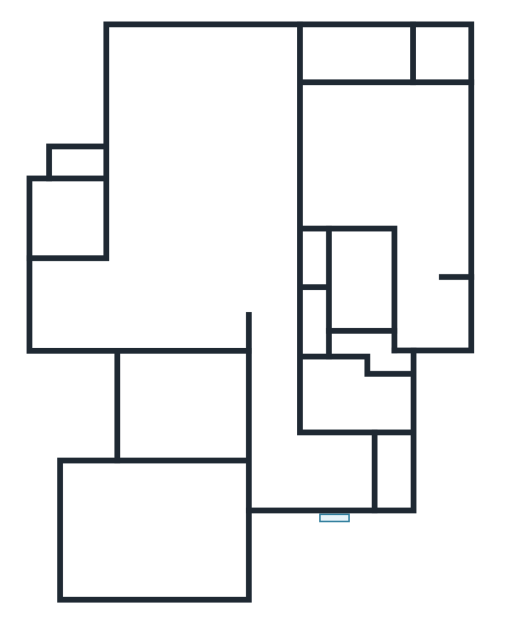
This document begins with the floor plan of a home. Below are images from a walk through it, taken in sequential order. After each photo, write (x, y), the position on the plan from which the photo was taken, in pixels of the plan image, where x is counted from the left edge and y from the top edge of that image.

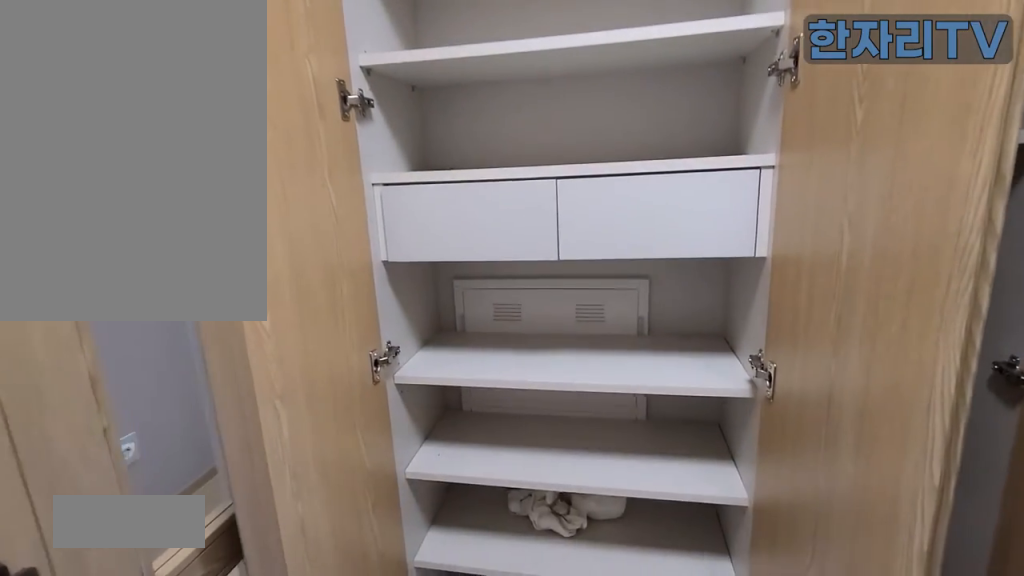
(335, 473)
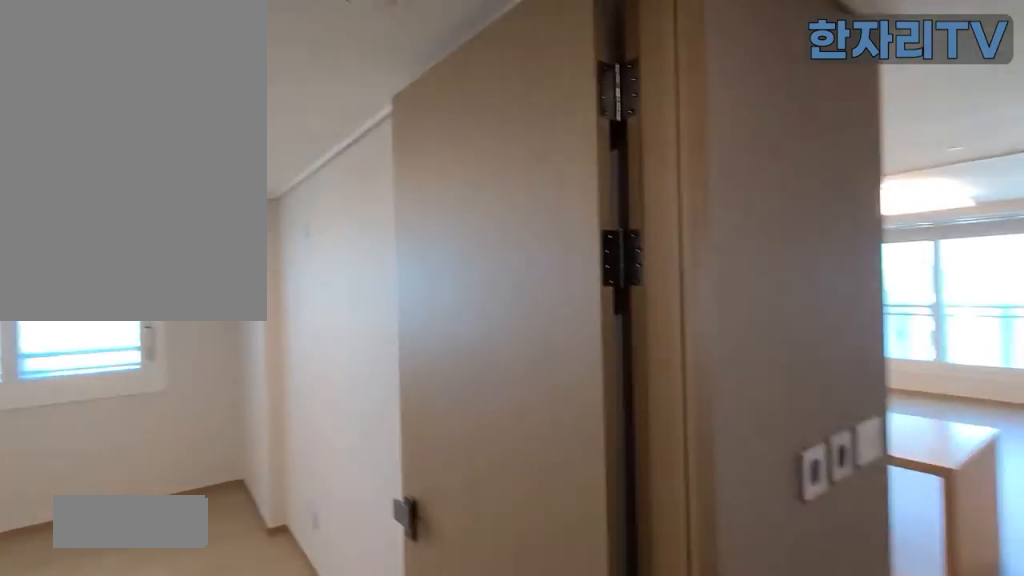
(186, 404)
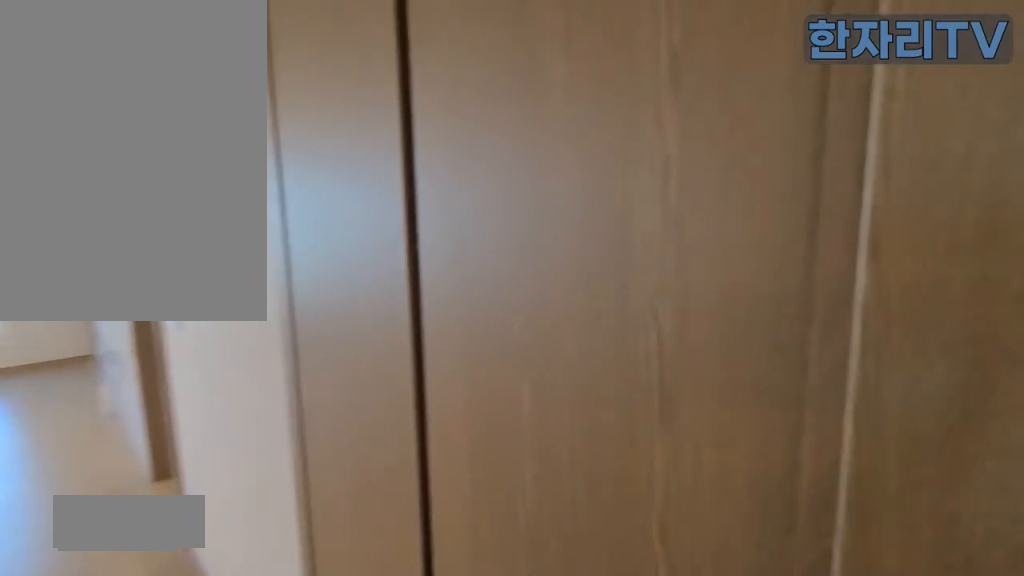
(266, 282)
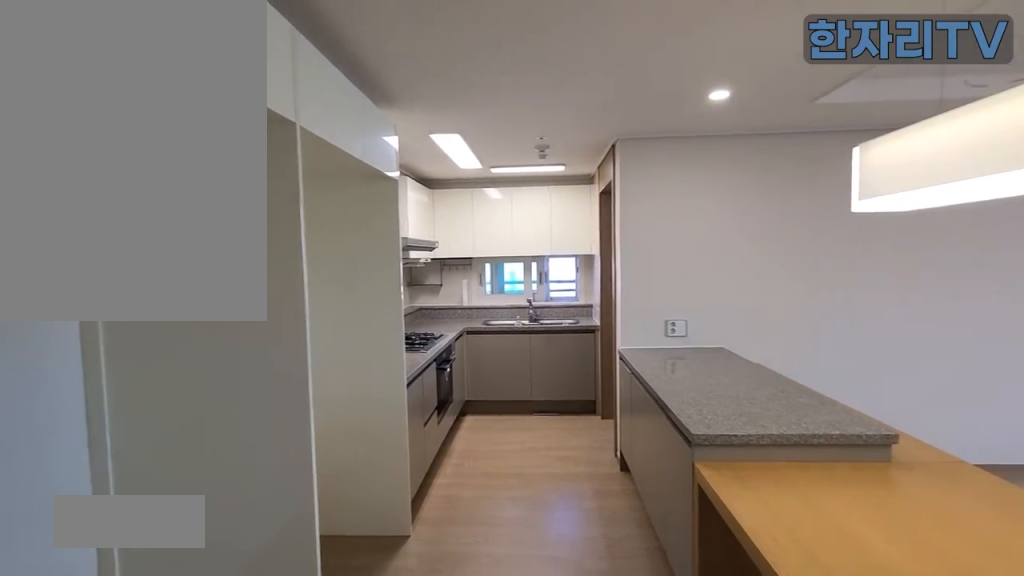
(149, 297)
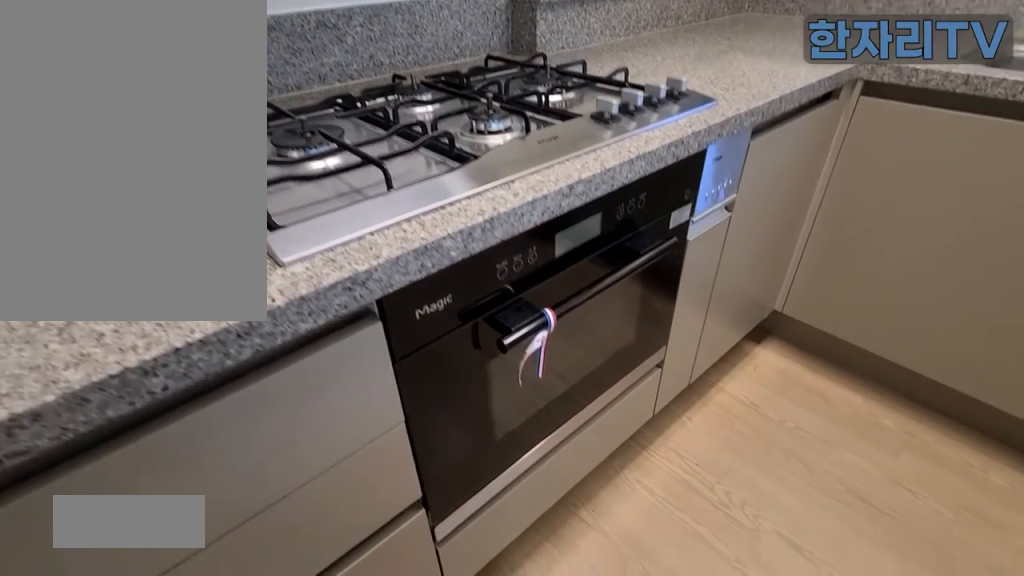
(149, 297)
